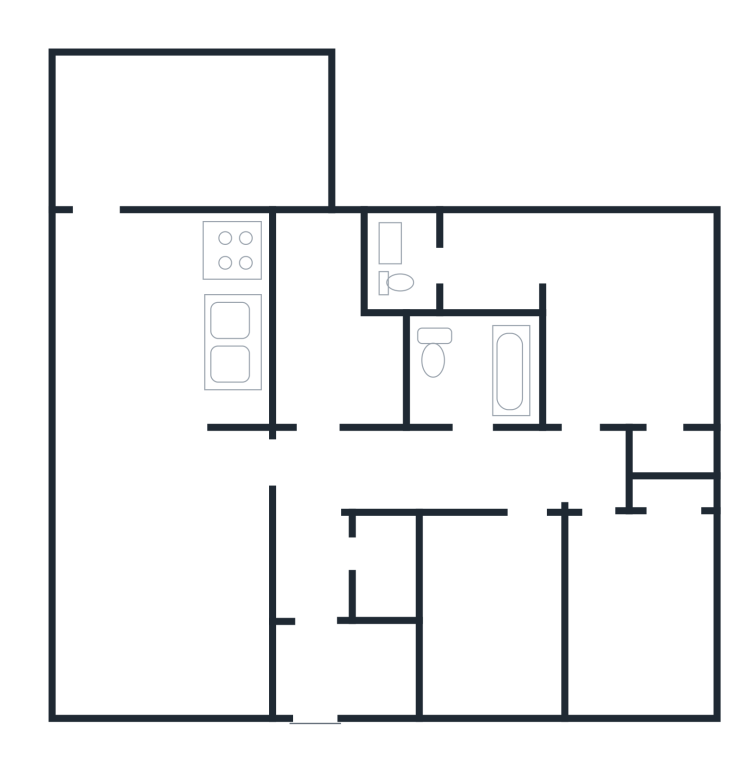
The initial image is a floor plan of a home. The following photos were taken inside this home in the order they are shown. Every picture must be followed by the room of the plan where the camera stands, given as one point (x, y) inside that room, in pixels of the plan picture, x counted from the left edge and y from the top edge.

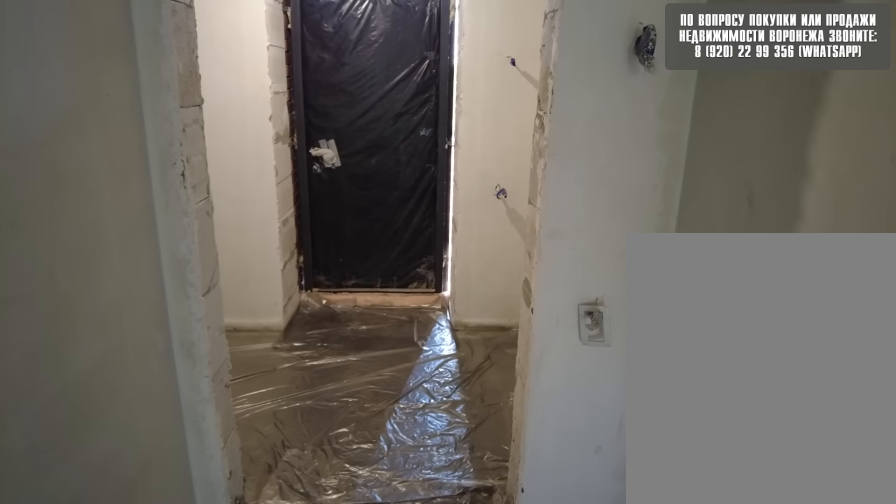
(337, 589)
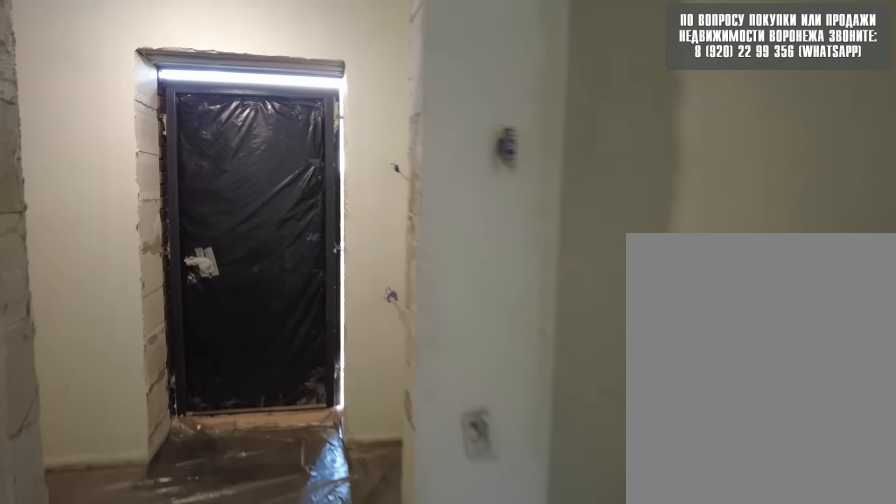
(337, 589)
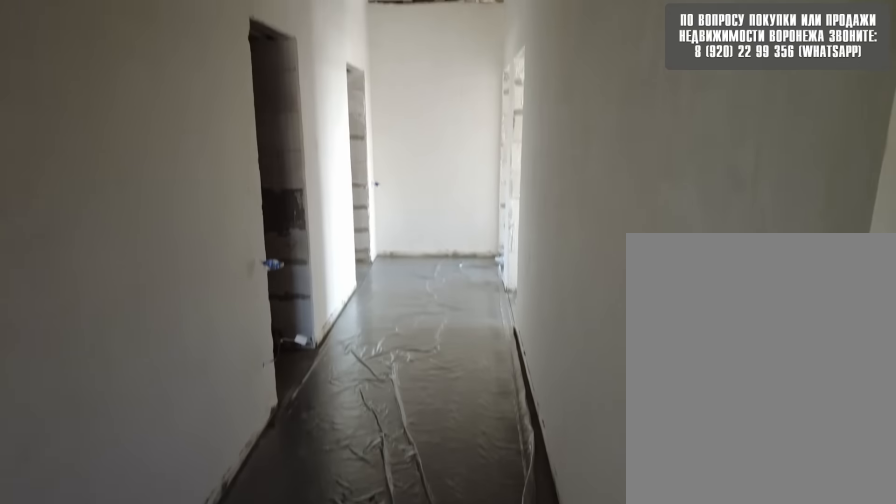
(337, 504)
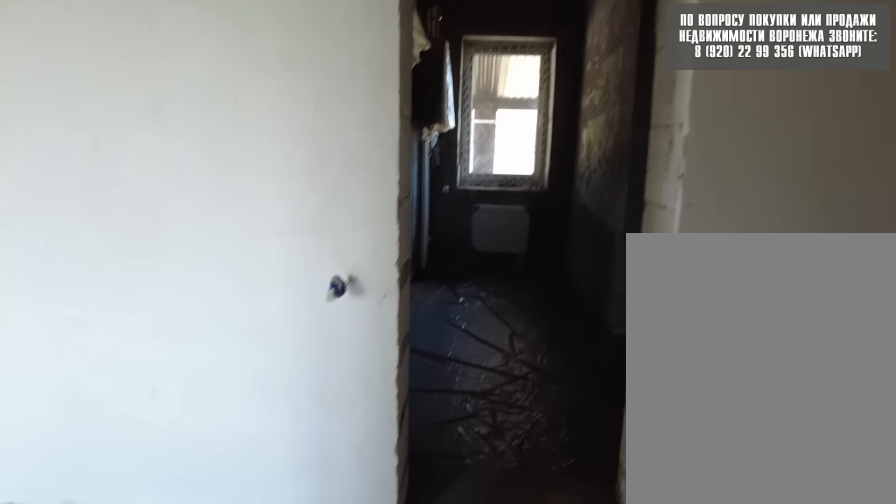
(337, 504)
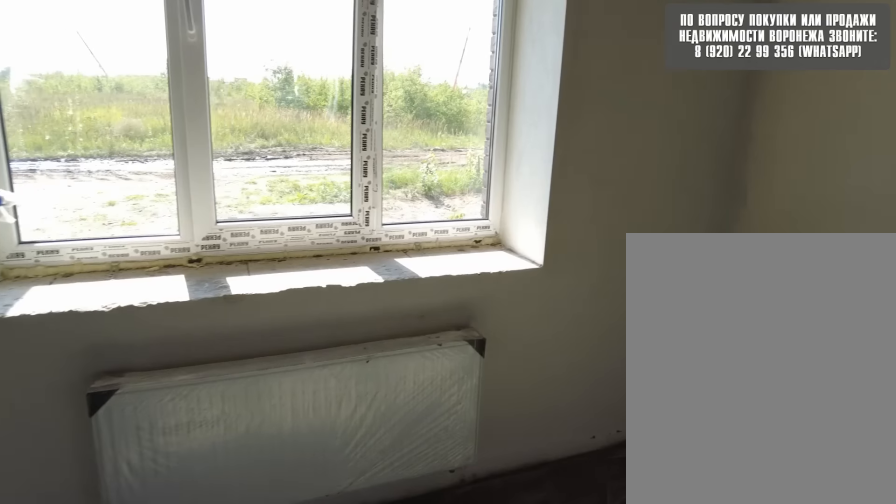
(123, 504)
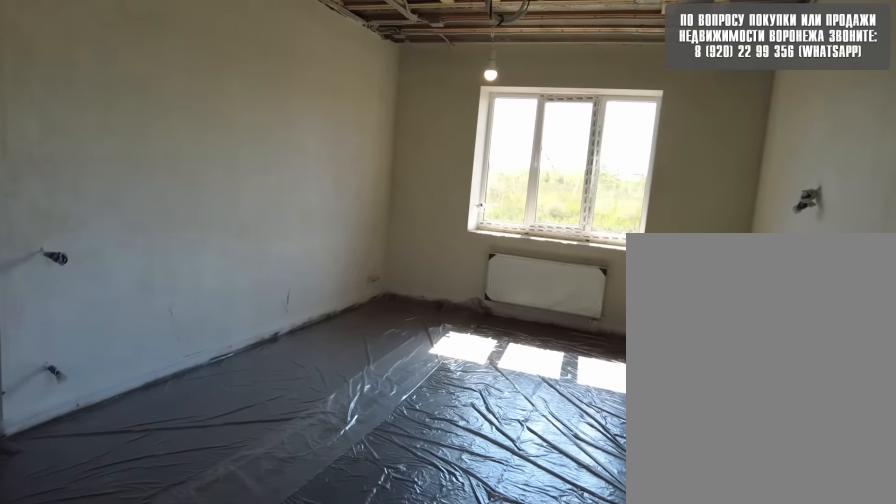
(128, 372)
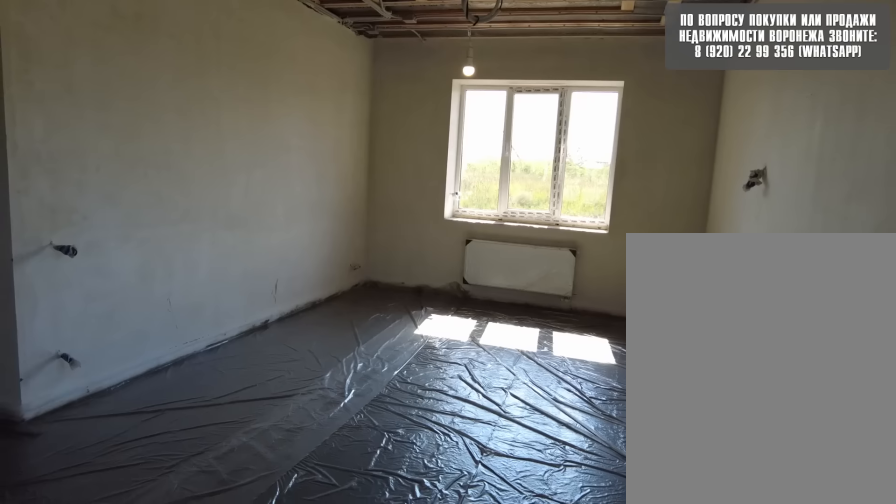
(128, 350)
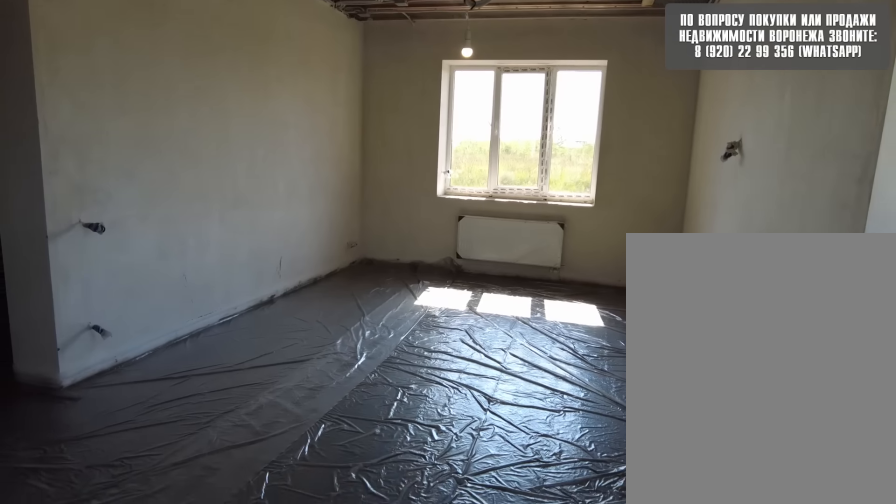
(130, 327)
